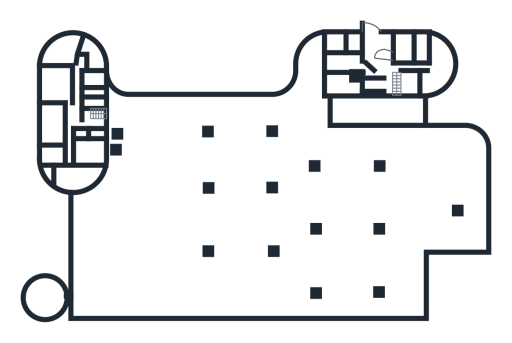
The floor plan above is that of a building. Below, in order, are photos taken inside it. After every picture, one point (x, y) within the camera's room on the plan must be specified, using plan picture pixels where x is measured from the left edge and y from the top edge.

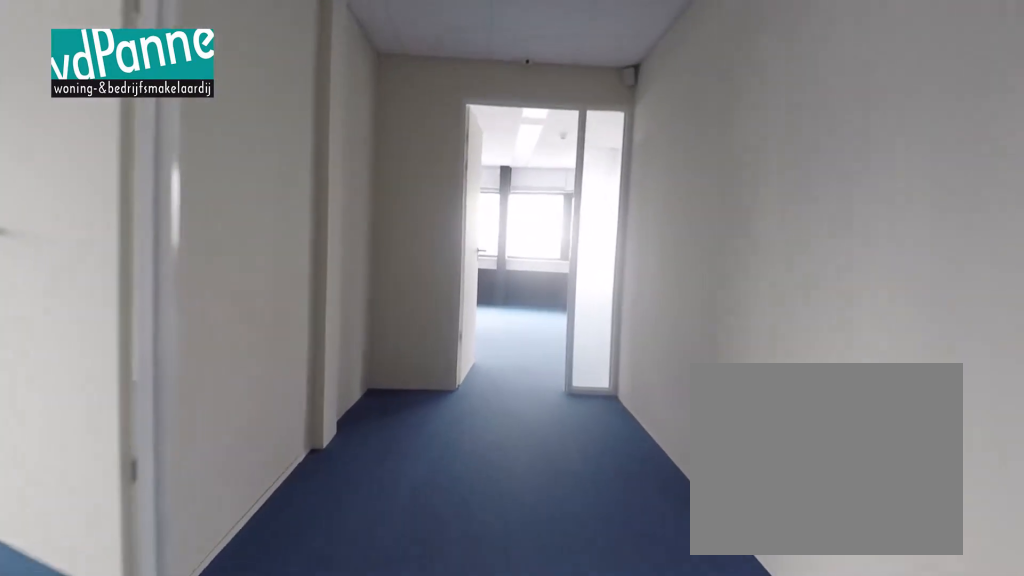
(79, 113)
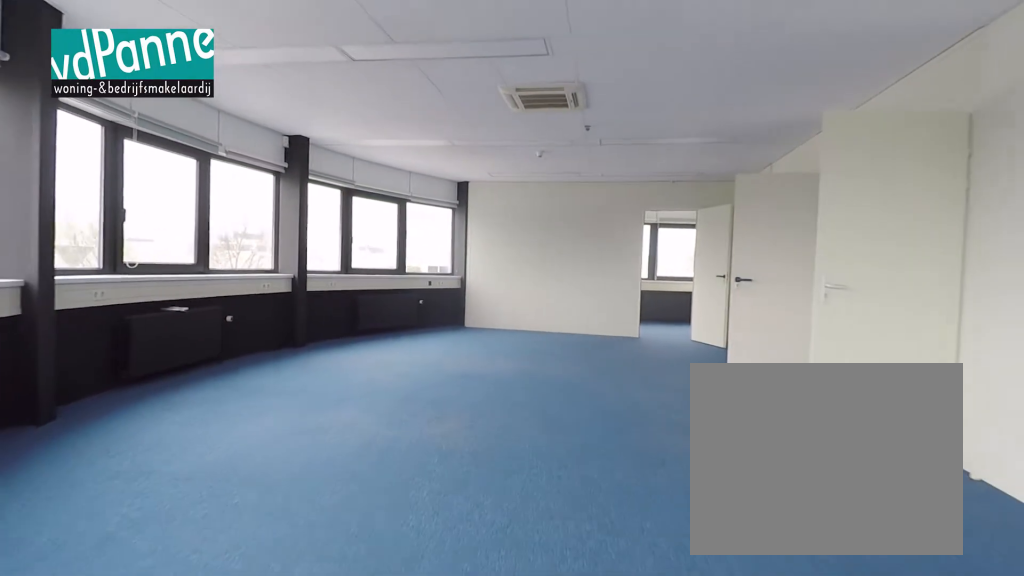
(77, 177)
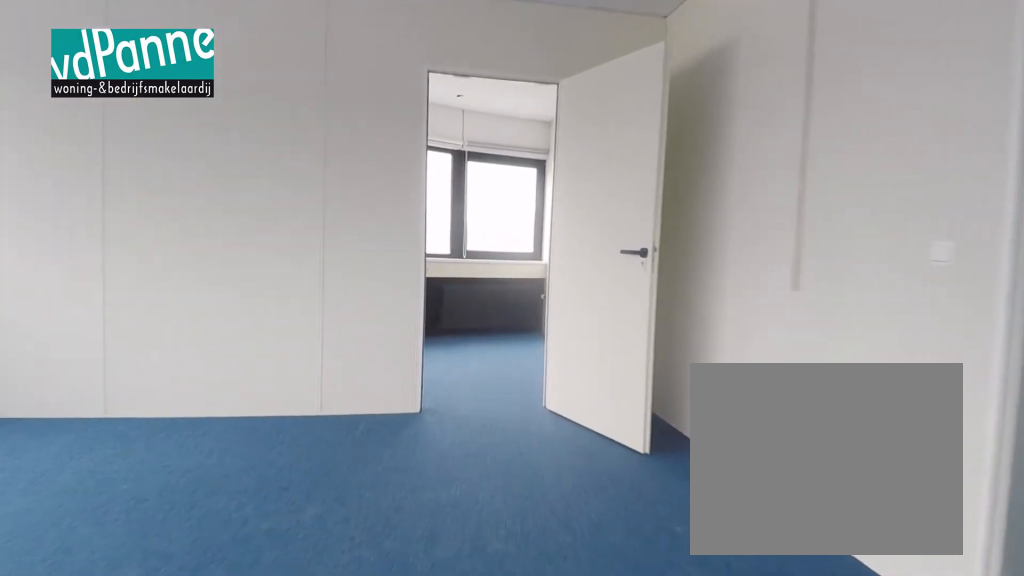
(77, 177)
